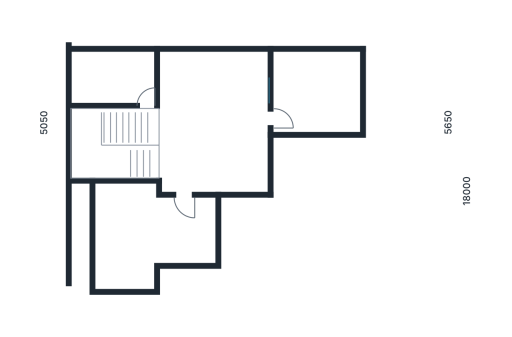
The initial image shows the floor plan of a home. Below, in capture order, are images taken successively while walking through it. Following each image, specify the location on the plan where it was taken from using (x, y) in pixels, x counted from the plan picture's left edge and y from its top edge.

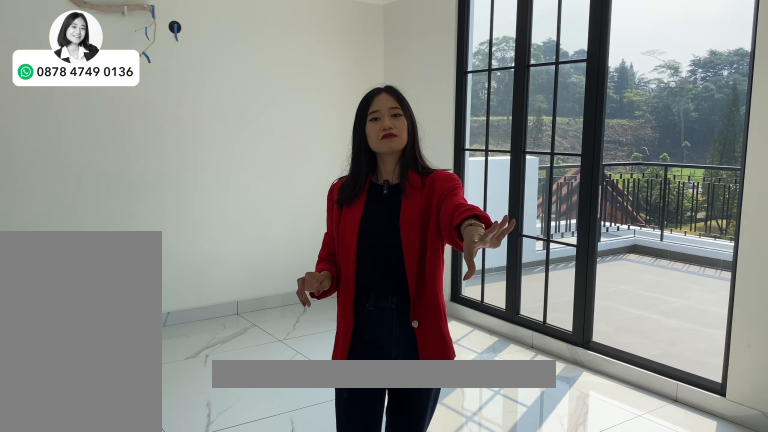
(207, 93)
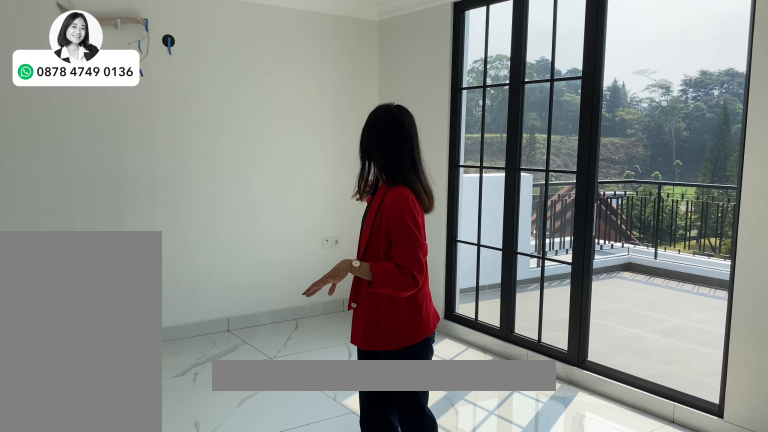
(207, 93)
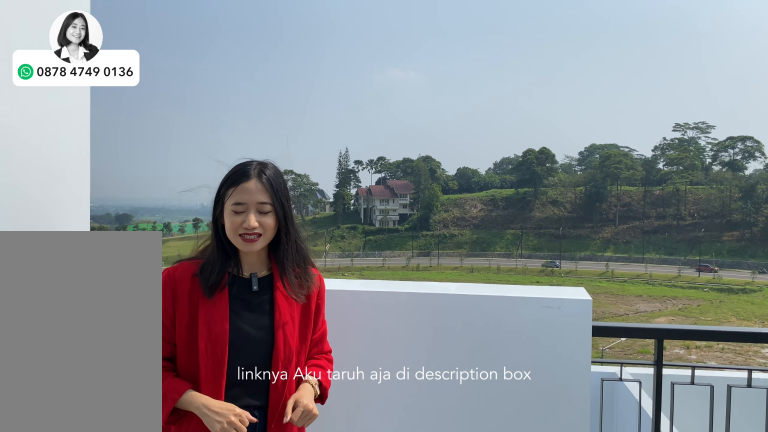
(315, 83)
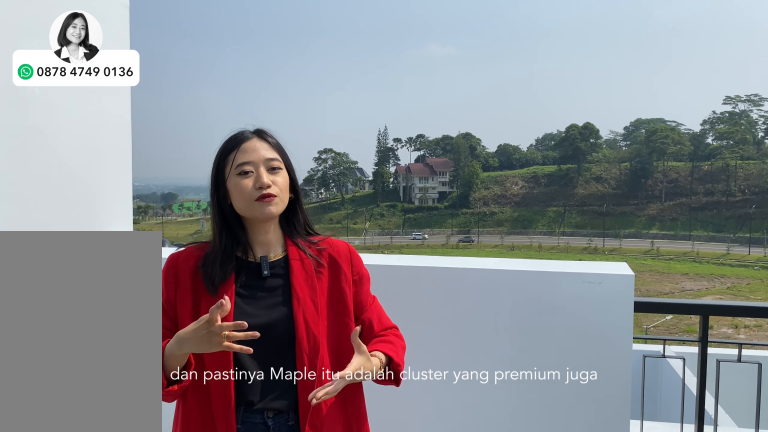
(315, 83)
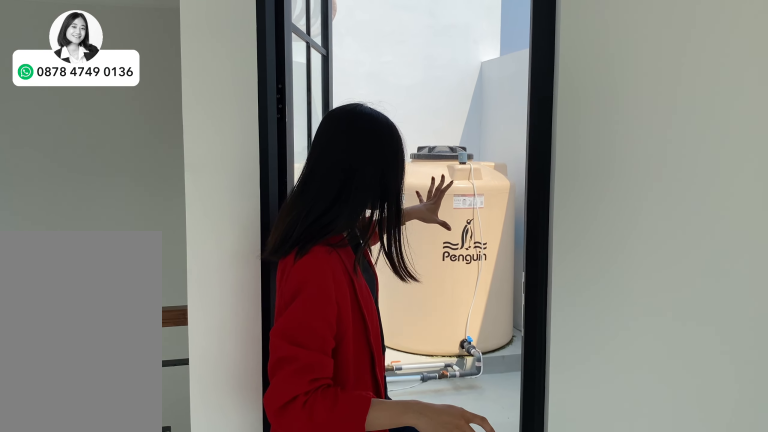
(210, 120)
